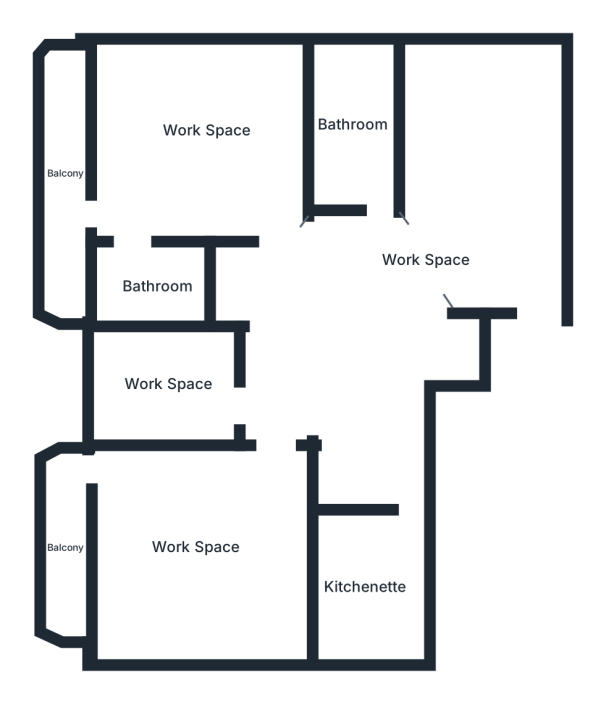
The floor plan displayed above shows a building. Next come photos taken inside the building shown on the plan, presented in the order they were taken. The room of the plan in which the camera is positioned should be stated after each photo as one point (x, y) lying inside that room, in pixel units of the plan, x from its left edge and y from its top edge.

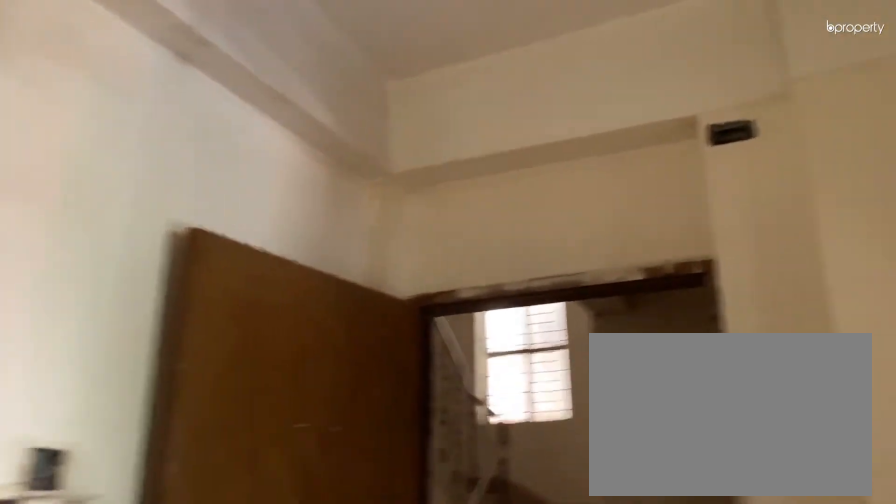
(432, 258)
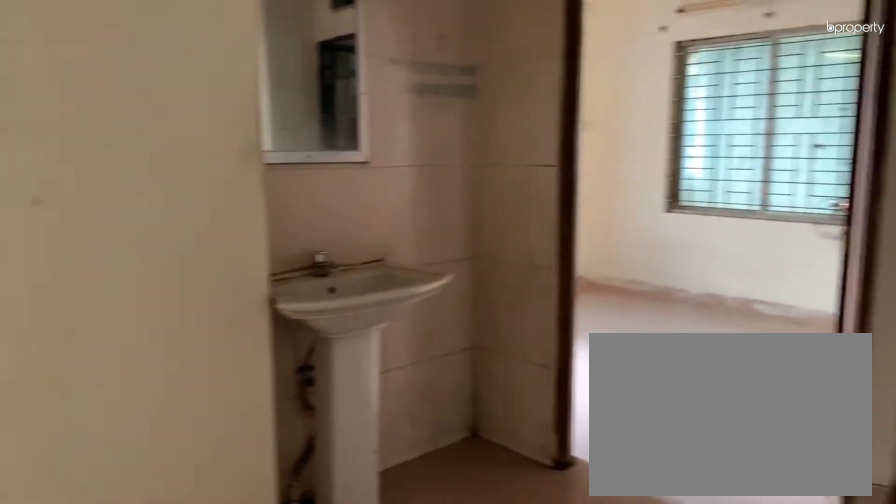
(431, 258)
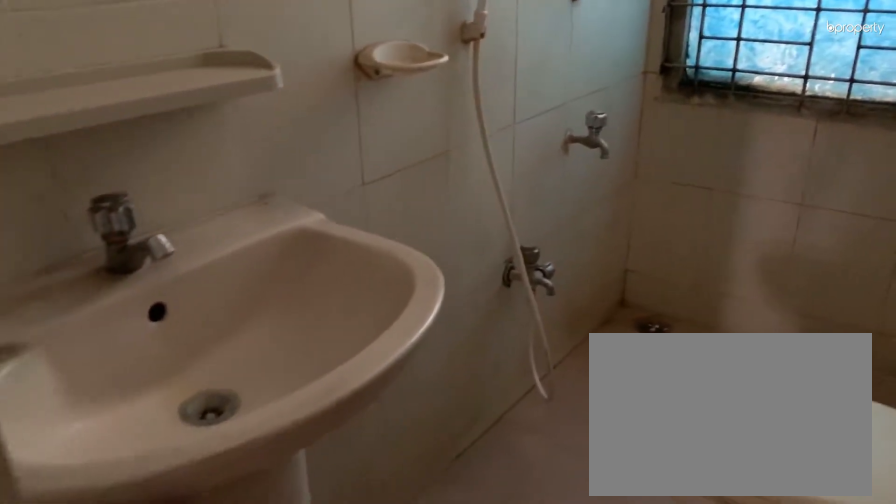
(352, 125)
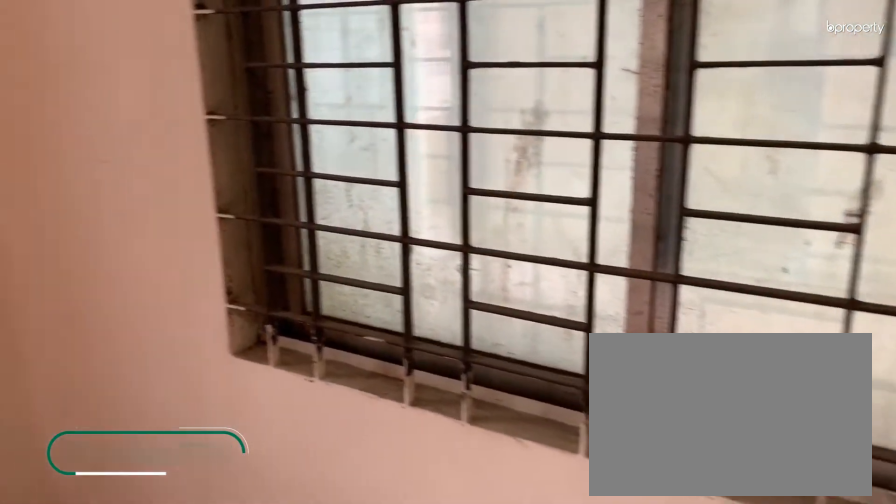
(205, 129)
